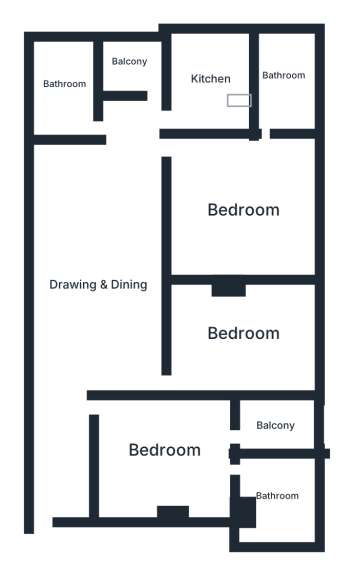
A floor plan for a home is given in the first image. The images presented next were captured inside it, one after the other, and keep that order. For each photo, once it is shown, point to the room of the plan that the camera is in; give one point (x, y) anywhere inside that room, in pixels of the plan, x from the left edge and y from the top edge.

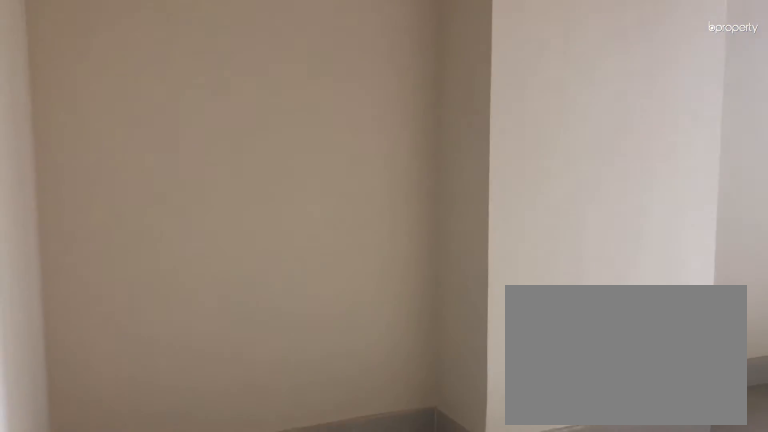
(244, 332)
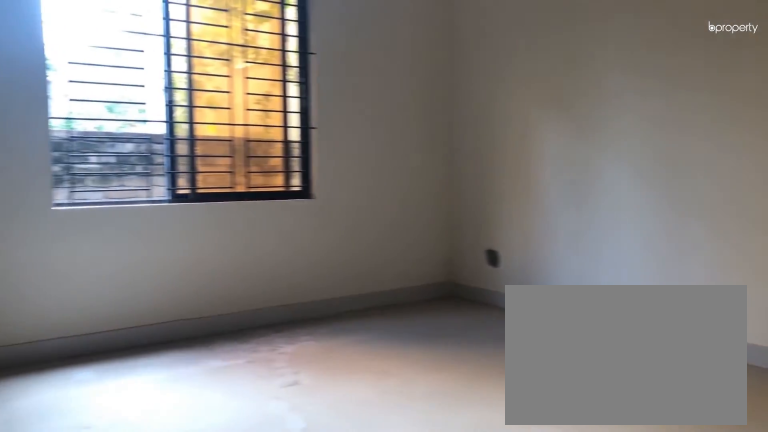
(246, 207)
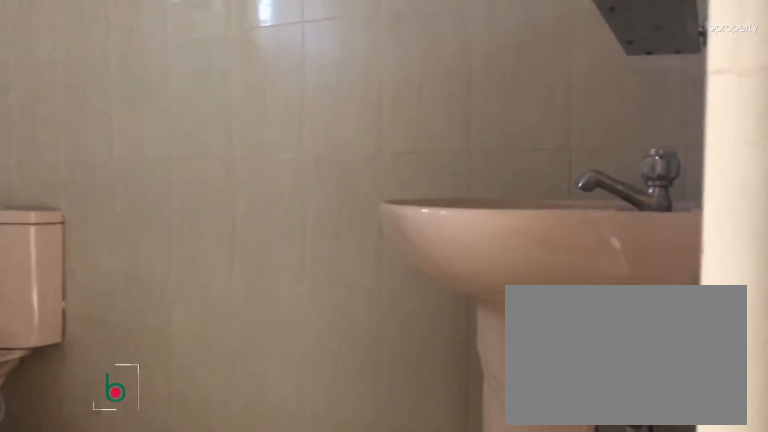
(284, 75)
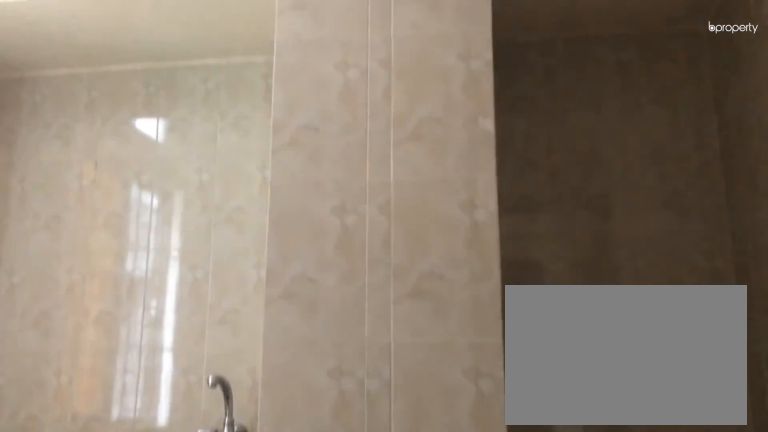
(213, 77)
